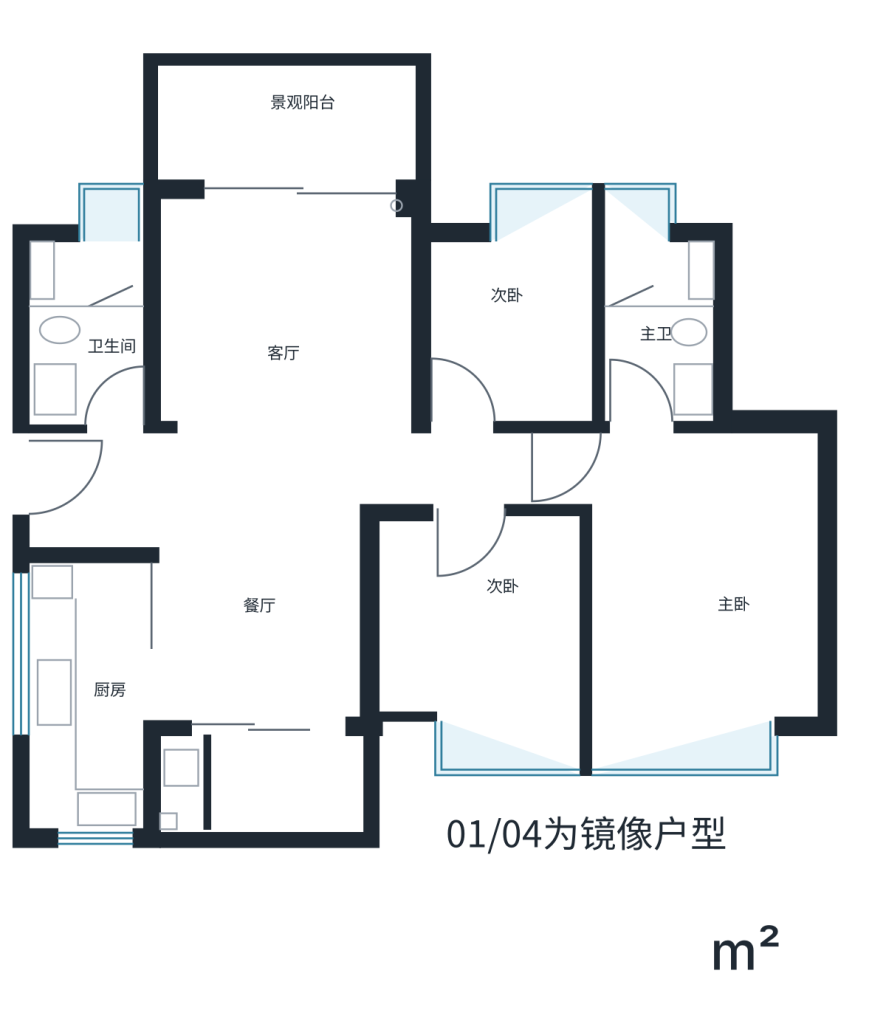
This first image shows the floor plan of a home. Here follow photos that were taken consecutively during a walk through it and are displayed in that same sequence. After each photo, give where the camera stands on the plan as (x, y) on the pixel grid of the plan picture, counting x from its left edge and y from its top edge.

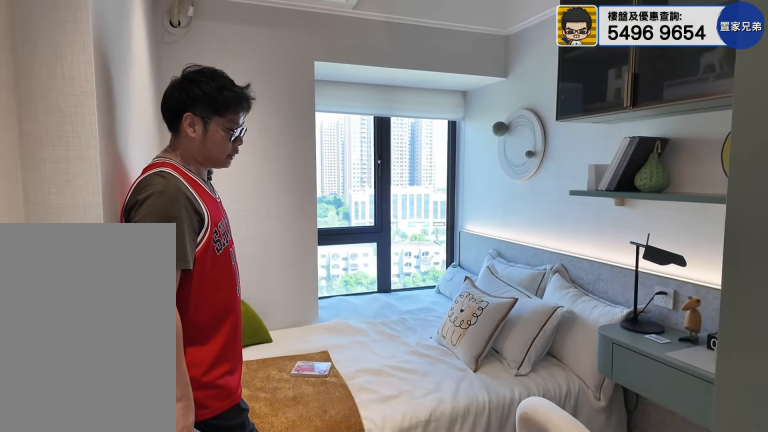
(476, 338)
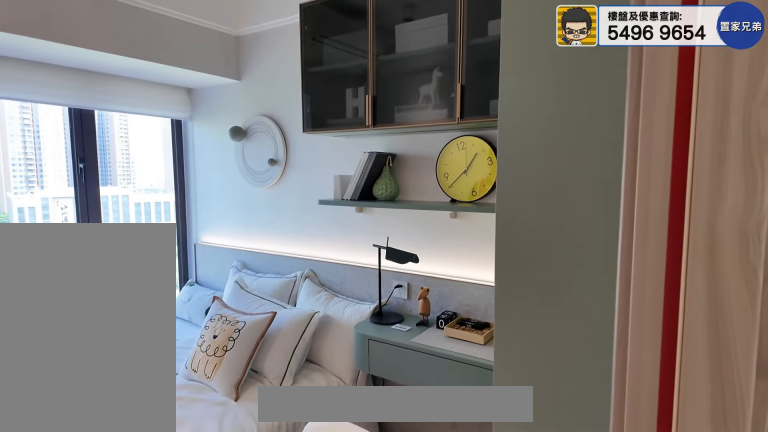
(486, 335)
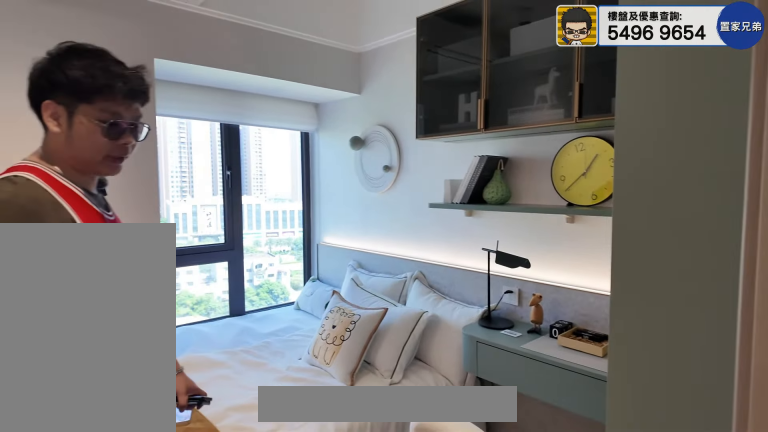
(484, 340)
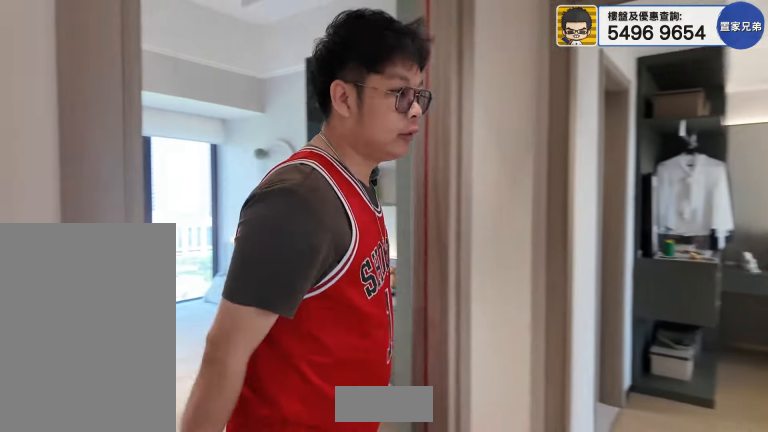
(482, 400)
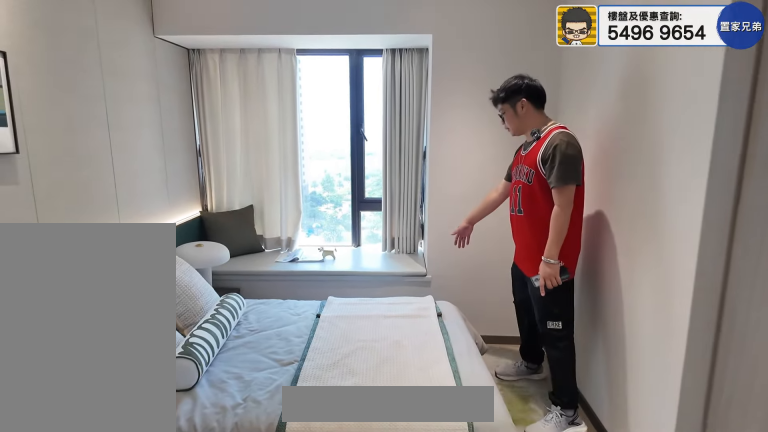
(466, 653)
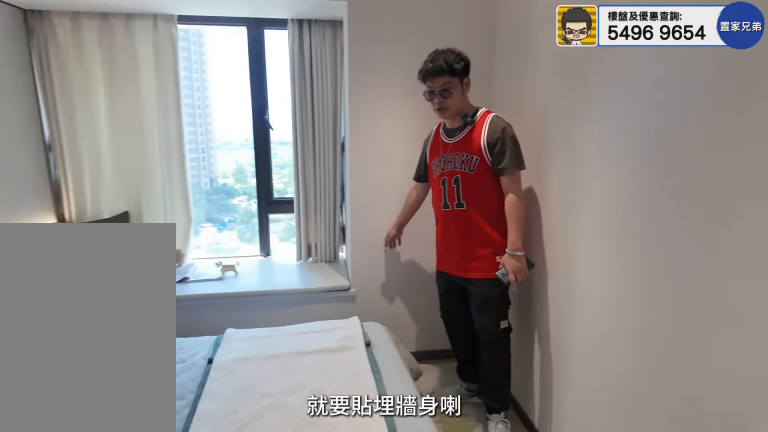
(468, 655)
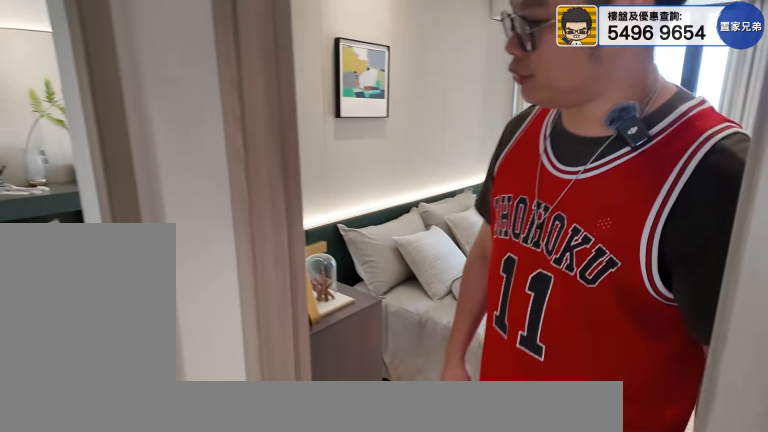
(488, 483)
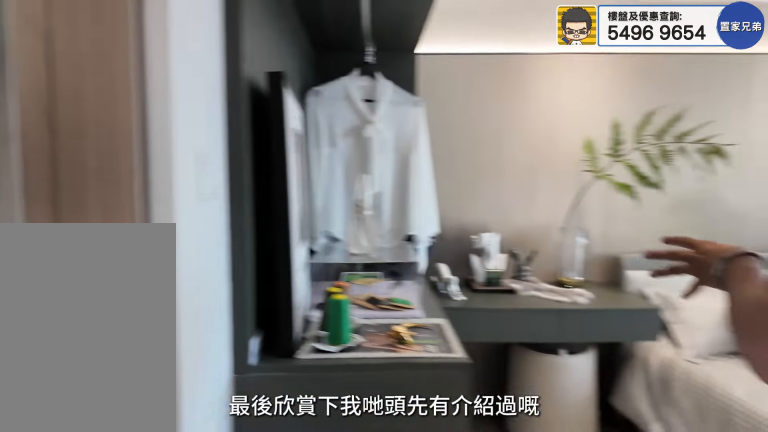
(678, 421)
